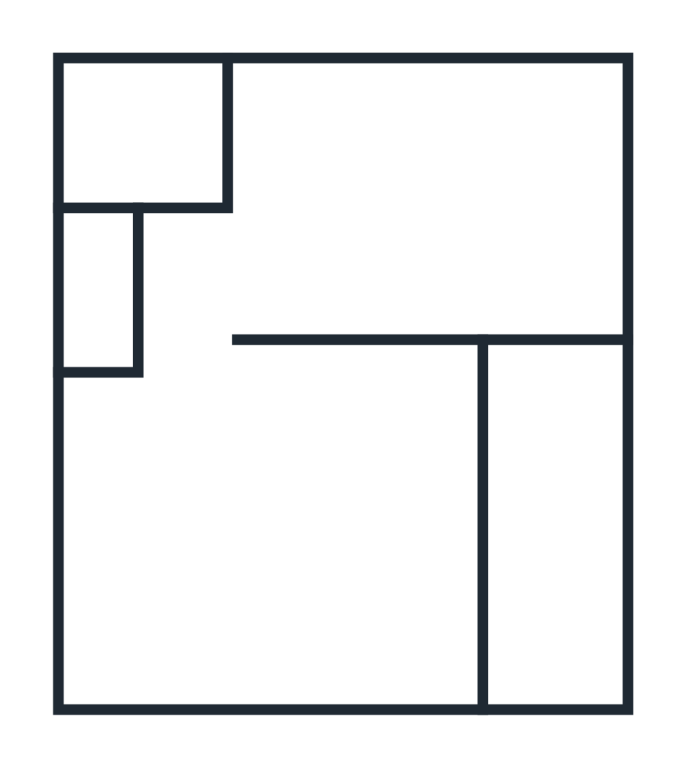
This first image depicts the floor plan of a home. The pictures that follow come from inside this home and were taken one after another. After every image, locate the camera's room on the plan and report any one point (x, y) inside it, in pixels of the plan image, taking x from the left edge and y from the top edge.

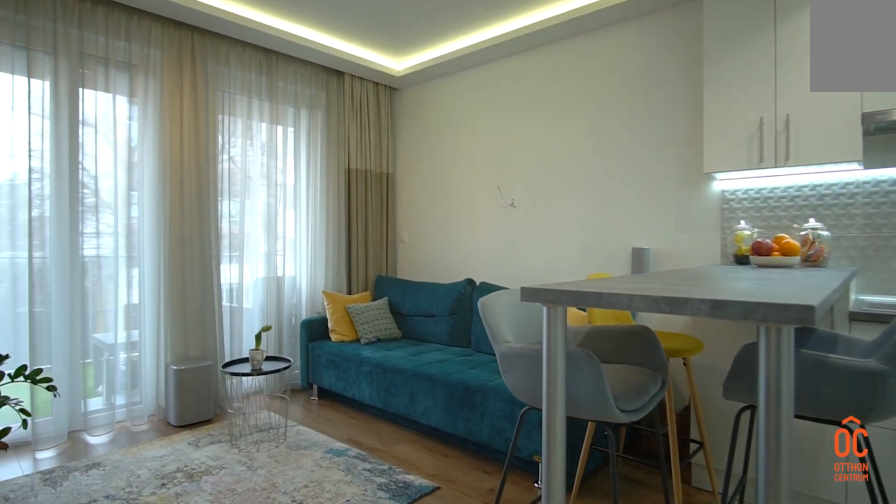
(256, 561)
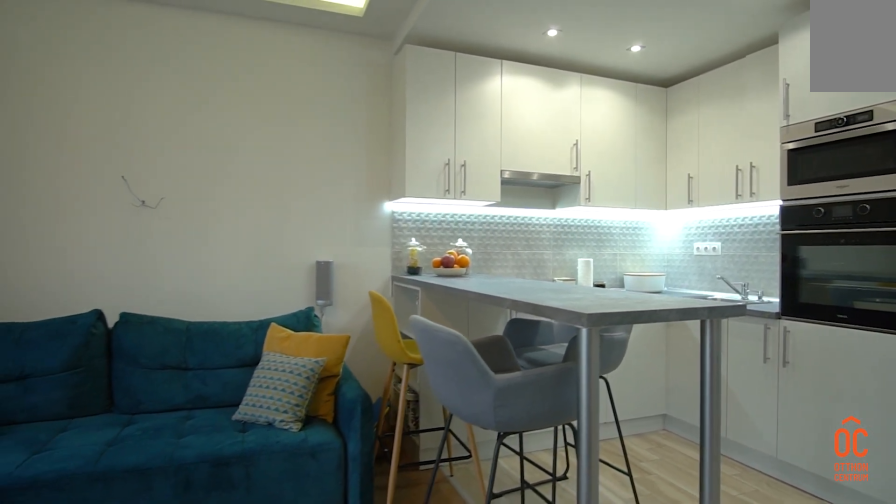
(256, 560)
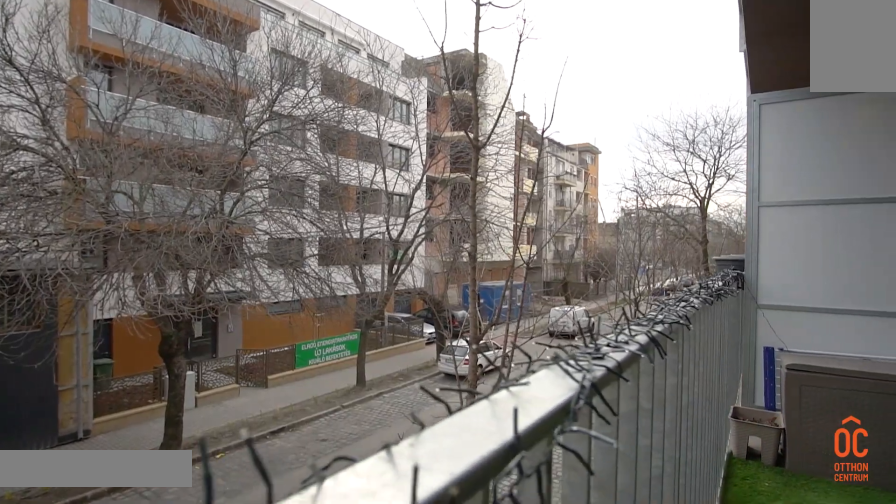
(560, 517)
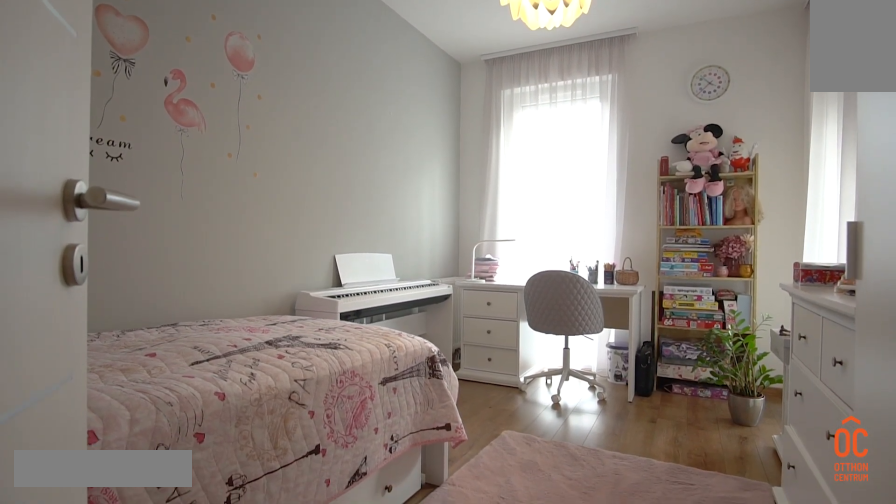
(440, 202)
